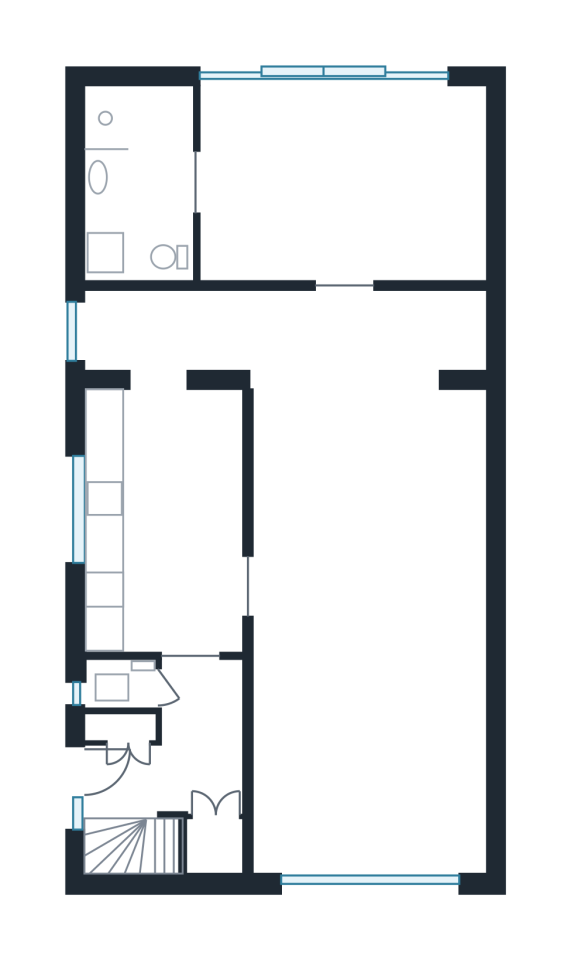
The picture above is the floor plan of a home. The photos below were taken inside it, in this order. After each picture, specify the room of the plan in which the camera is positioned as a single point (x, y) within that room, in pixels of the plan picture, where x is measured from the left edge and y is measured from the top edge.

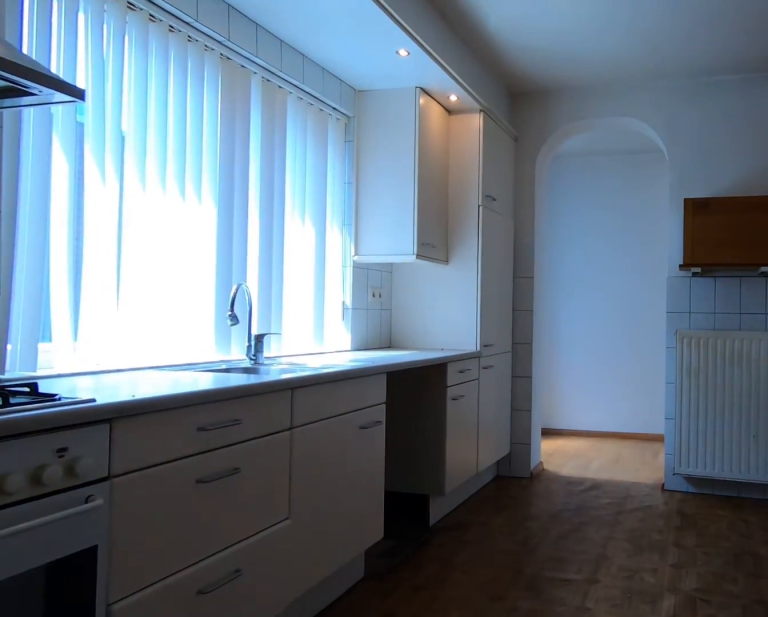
(182, 518)
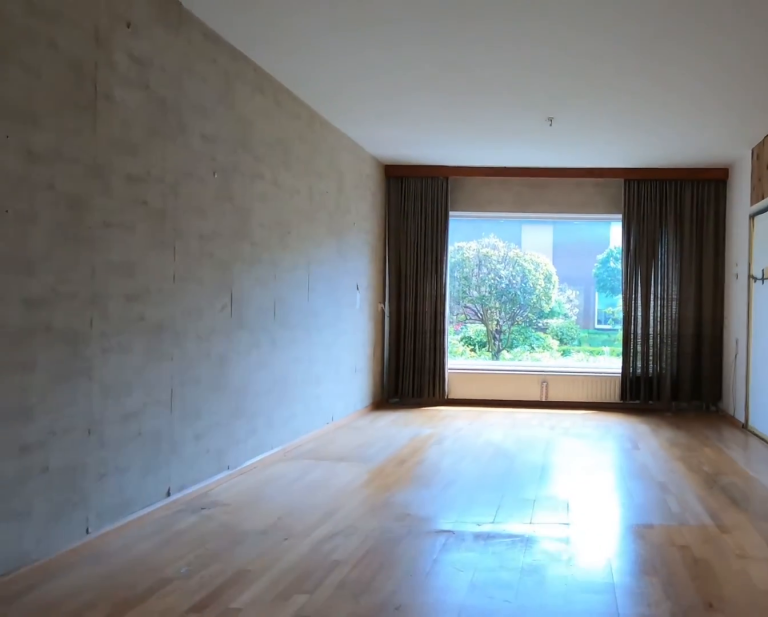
(366, 628)
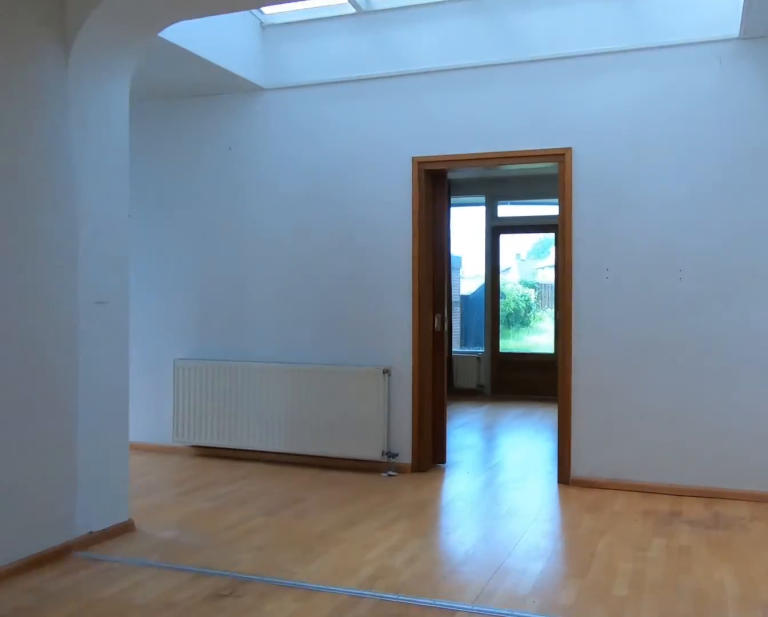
(366, 628)
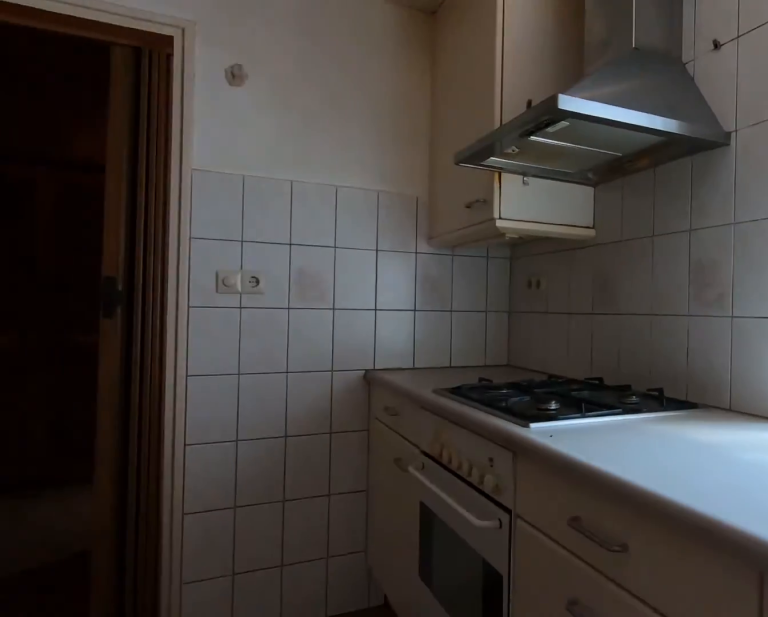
(182, 518)
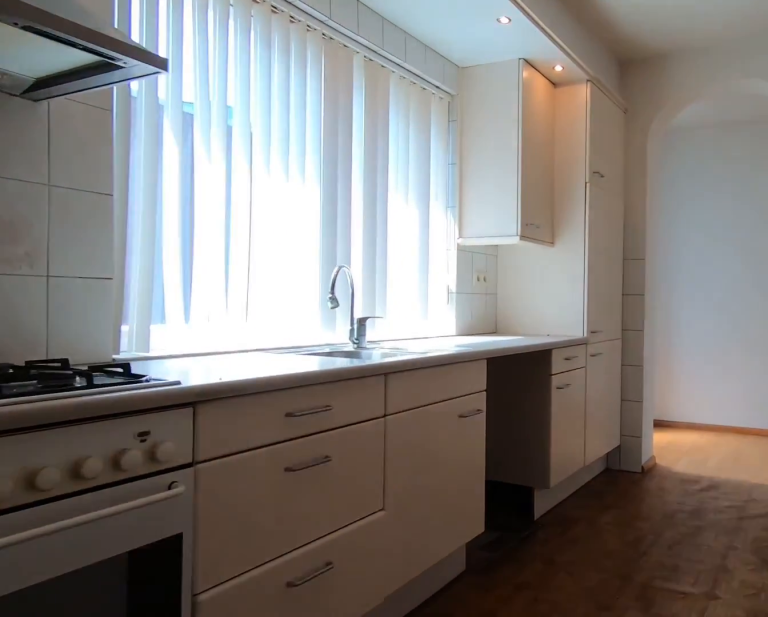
(182, 518)
